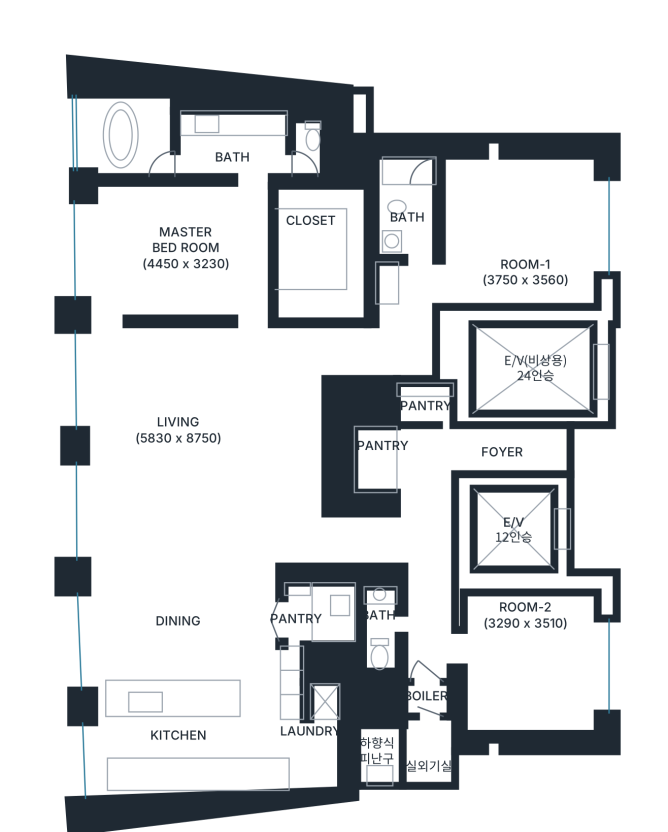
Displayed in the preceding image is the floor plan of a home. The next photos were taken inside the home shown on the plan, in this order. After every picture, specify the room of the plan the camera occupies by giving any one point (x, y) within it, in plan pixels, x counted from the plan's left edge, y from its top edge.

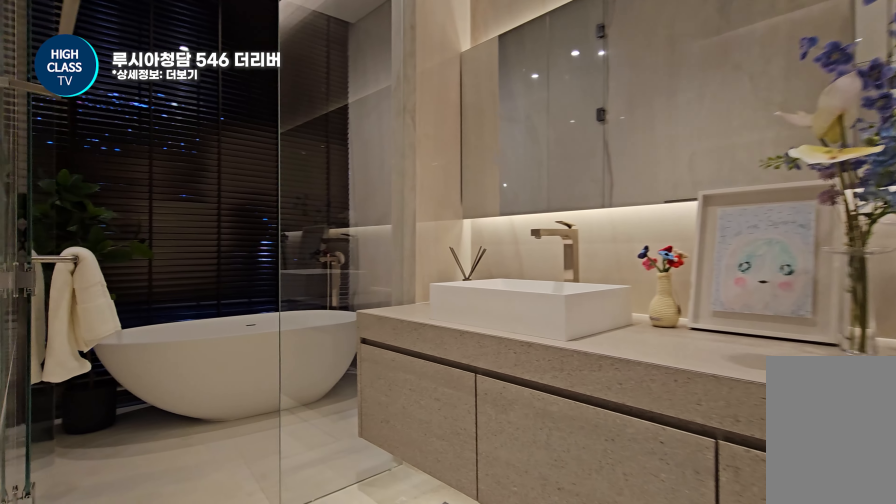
(203, 137)
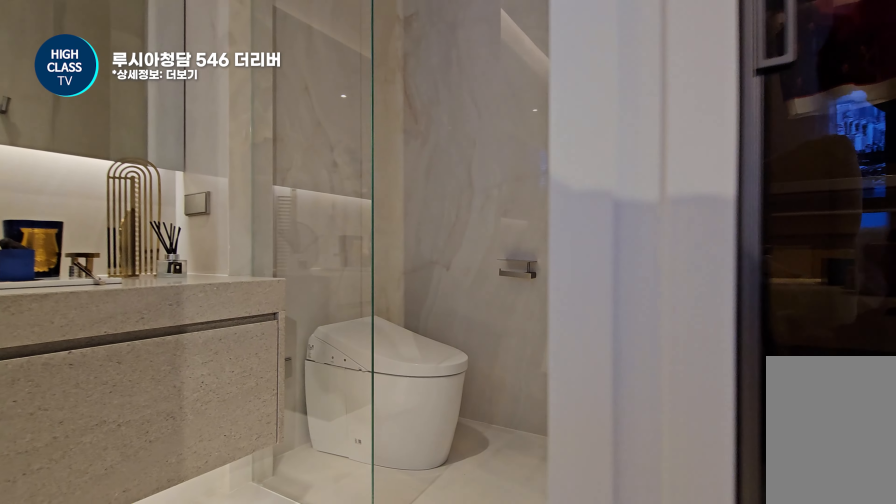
(203, 137)
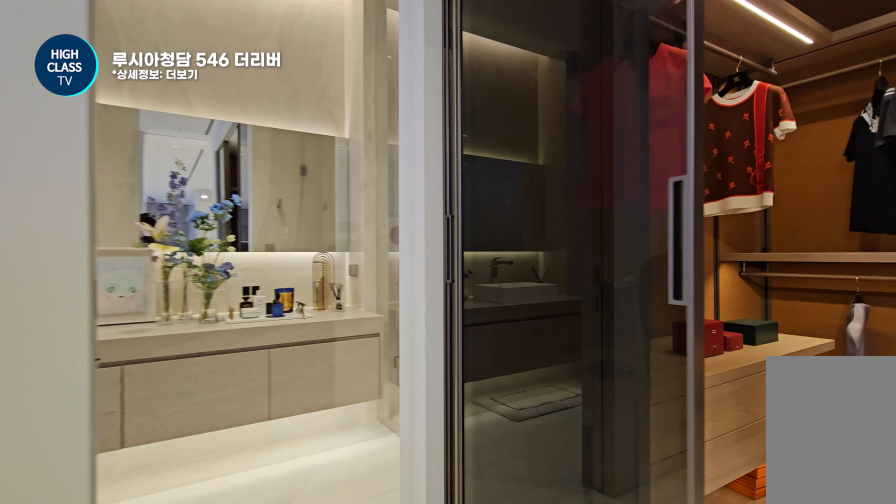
(225, 246)
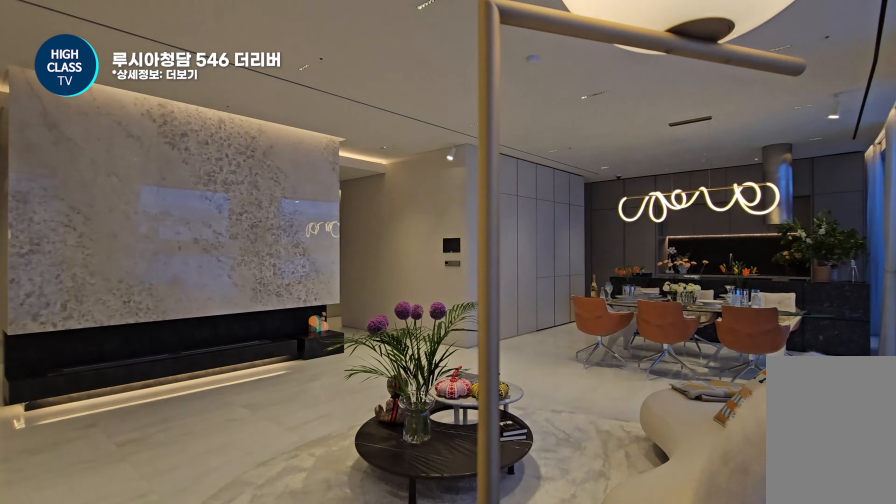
(196, 433)
